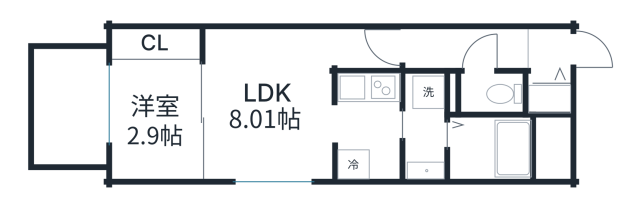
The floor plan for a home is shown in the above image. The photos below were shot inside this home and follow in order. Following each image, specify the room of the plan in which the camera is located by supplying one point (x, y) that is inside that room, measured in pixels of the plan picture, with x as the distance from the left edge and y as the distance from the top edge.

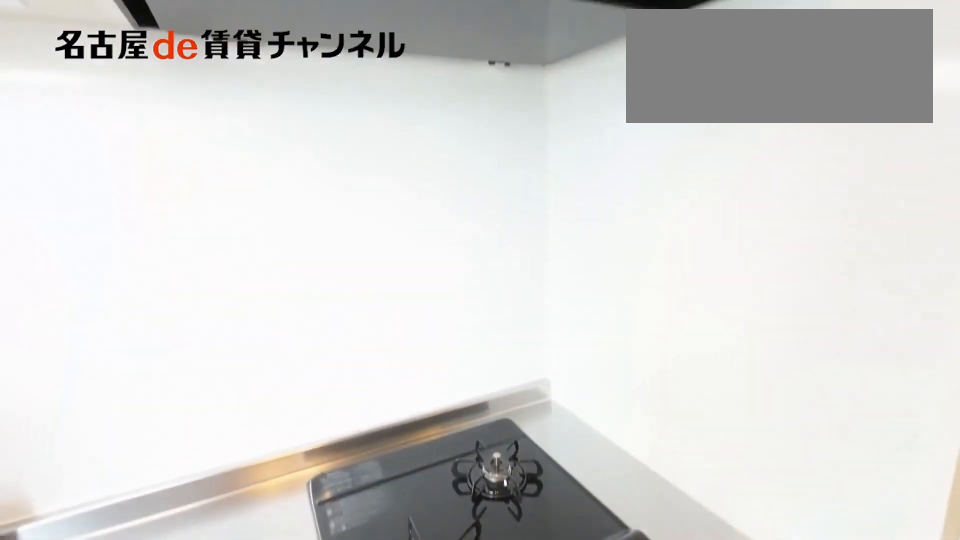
(368, 127)
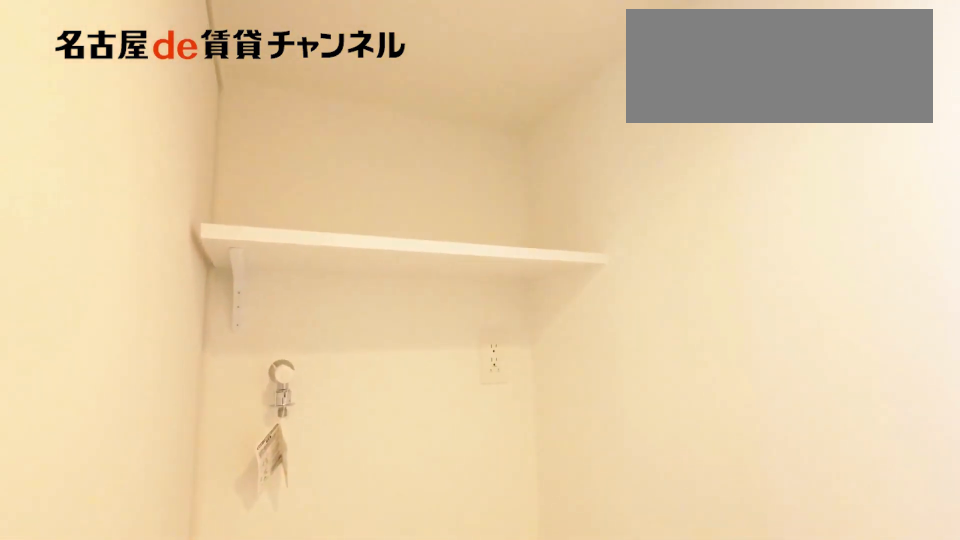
(424, 94)
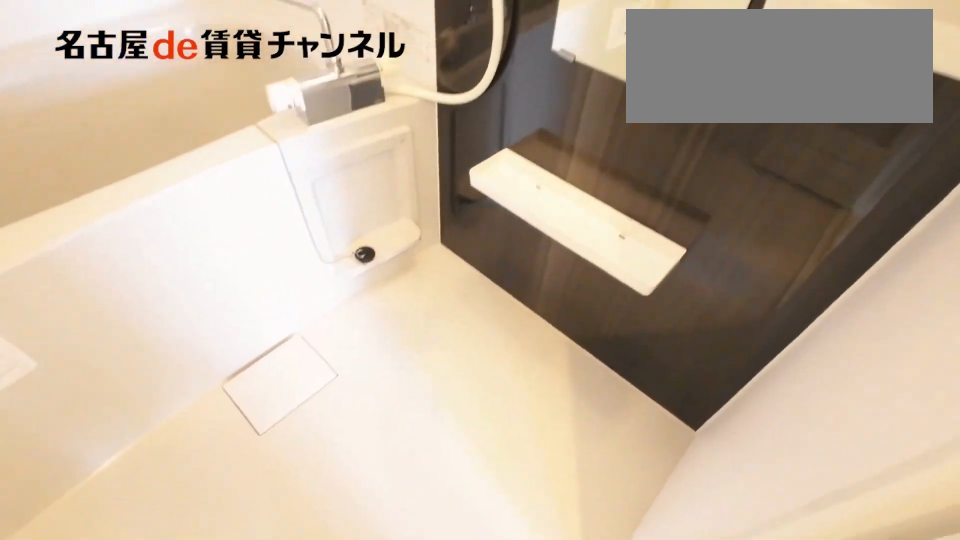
(491, 152)
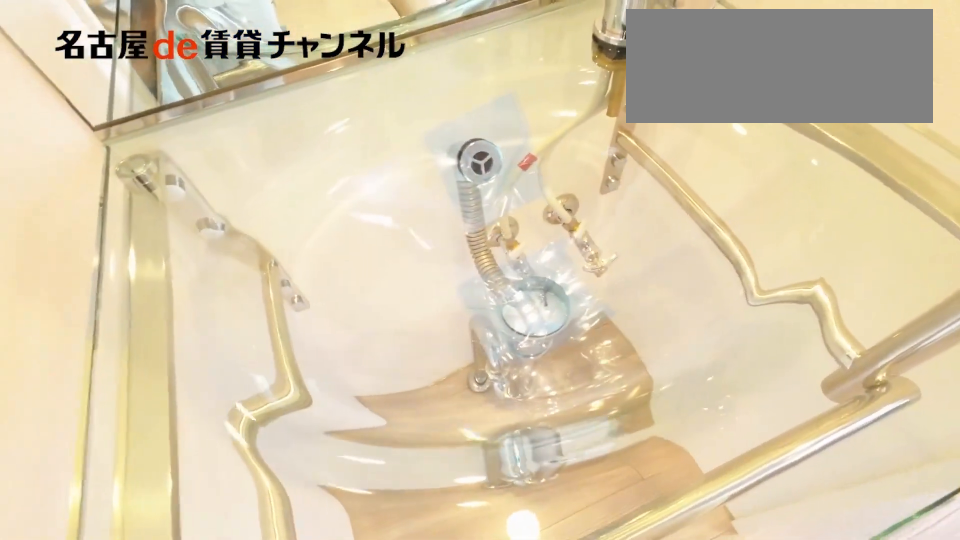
(426, 165)
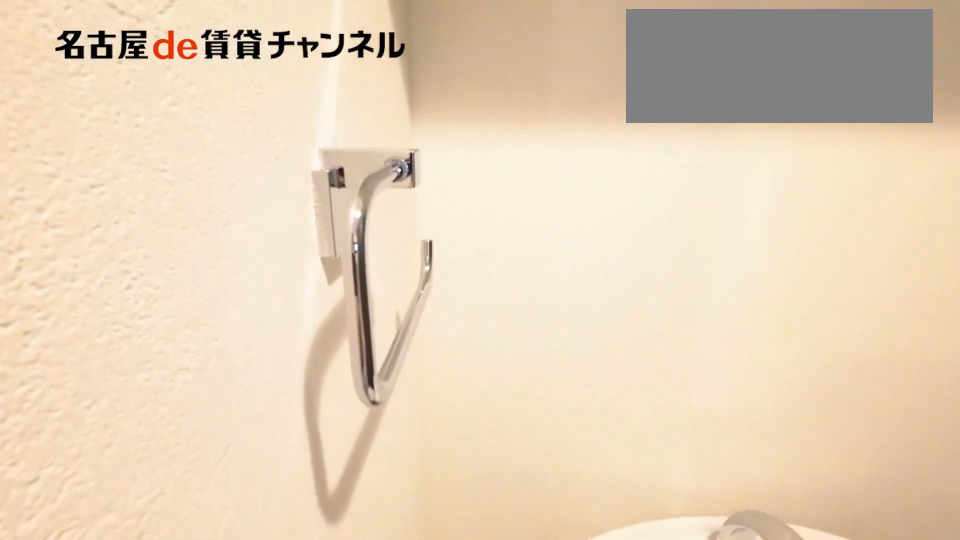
(487, 96)
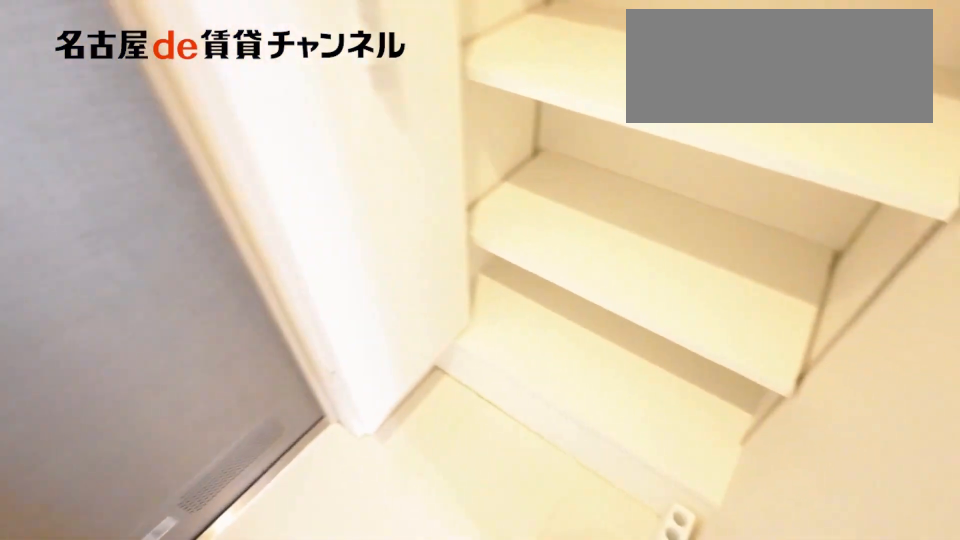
(551, 70)
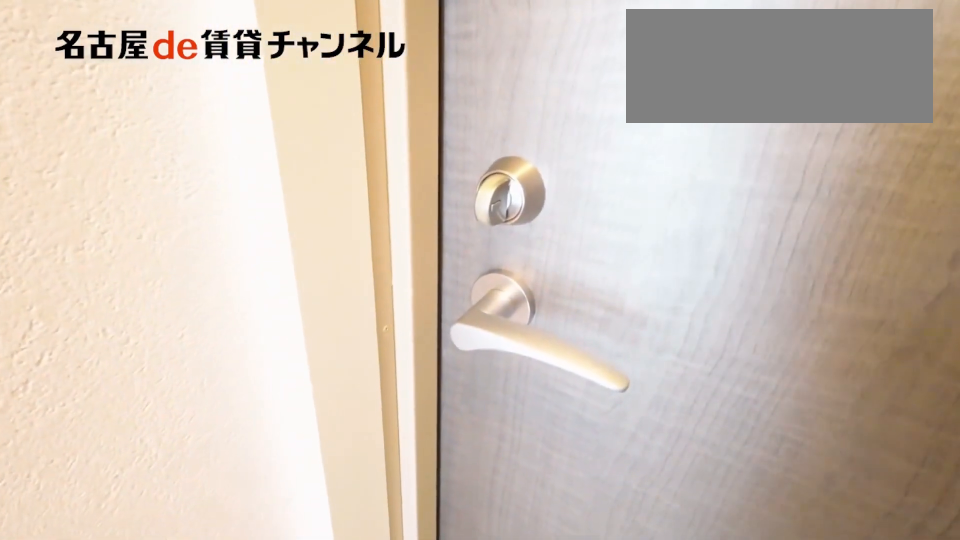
(551, 70)
